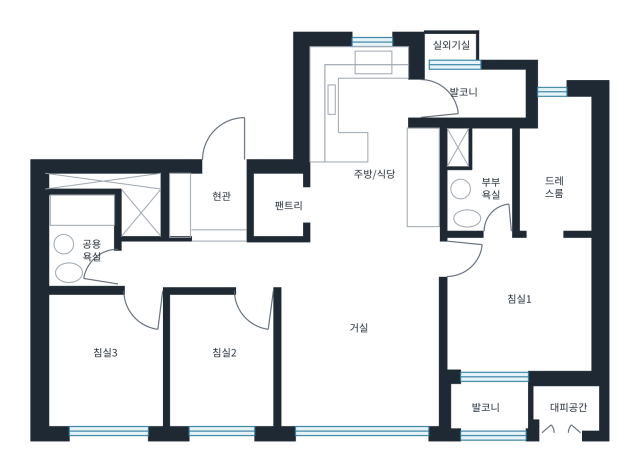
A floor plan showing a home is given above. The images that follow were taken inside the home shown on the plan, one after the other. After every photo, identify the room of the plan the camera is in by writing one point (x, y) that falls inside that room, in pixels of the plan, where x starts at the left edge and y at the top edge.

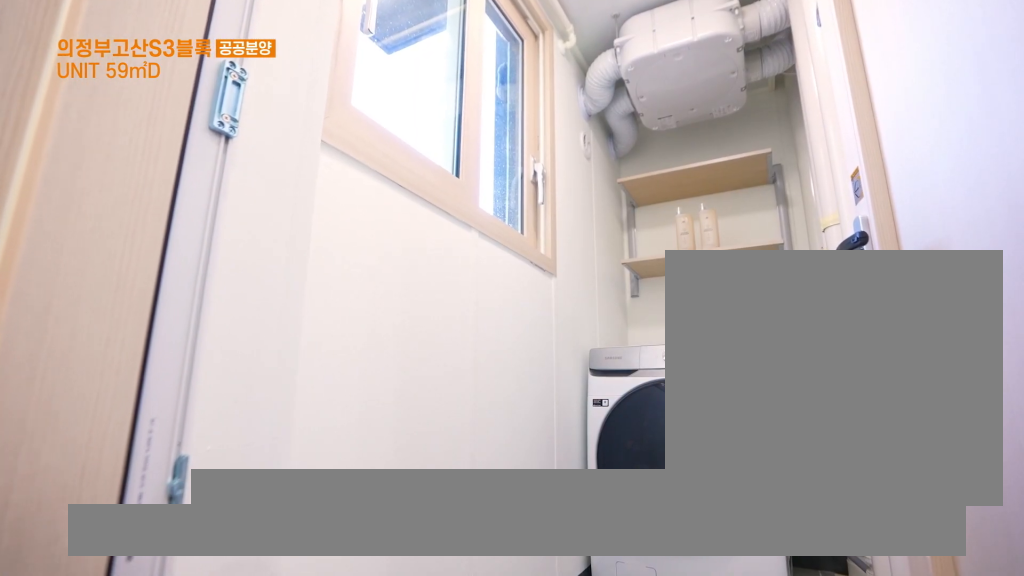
(464, 80)
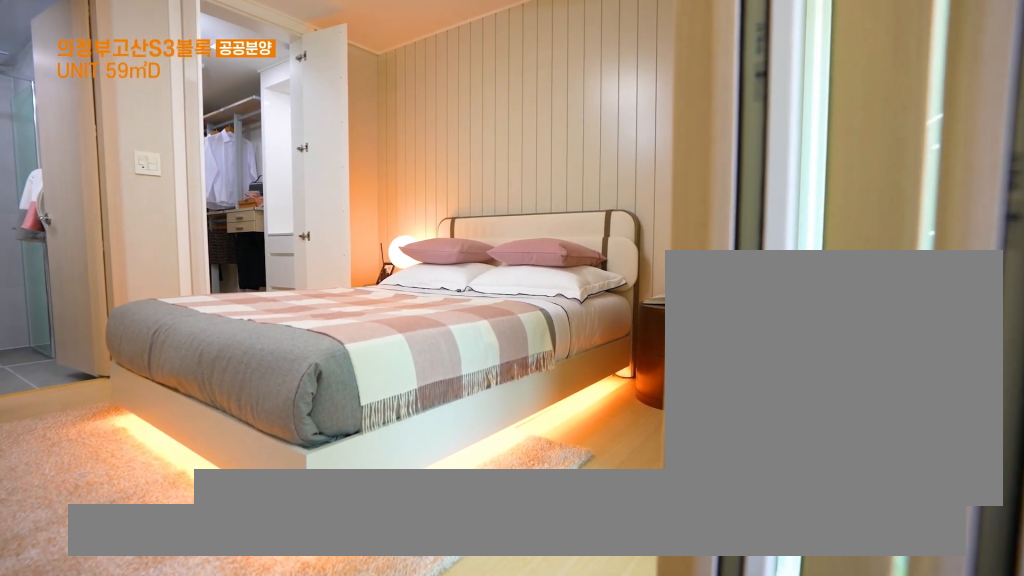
(519, 287)
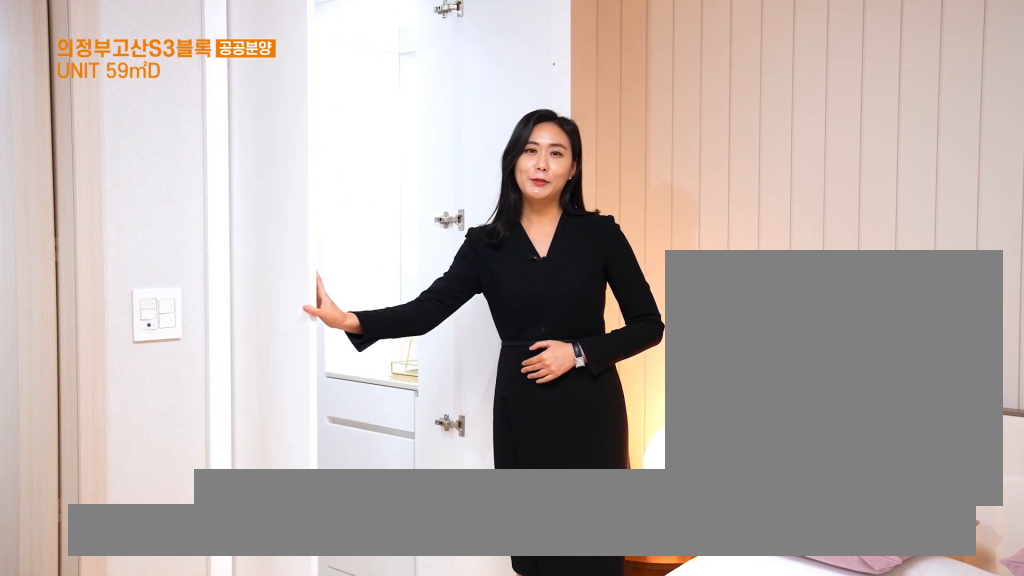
(518, 288)
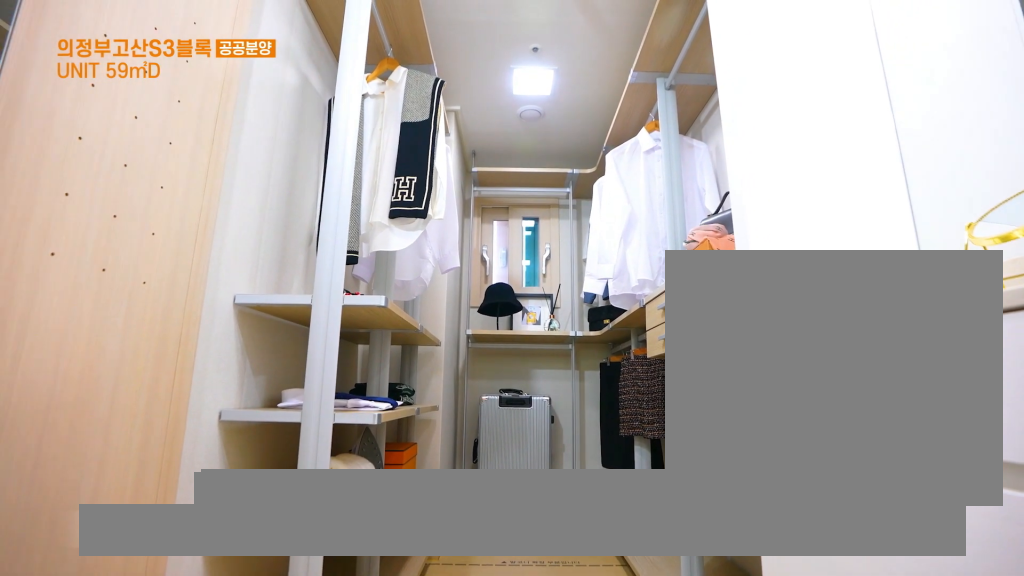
(555, 166)
